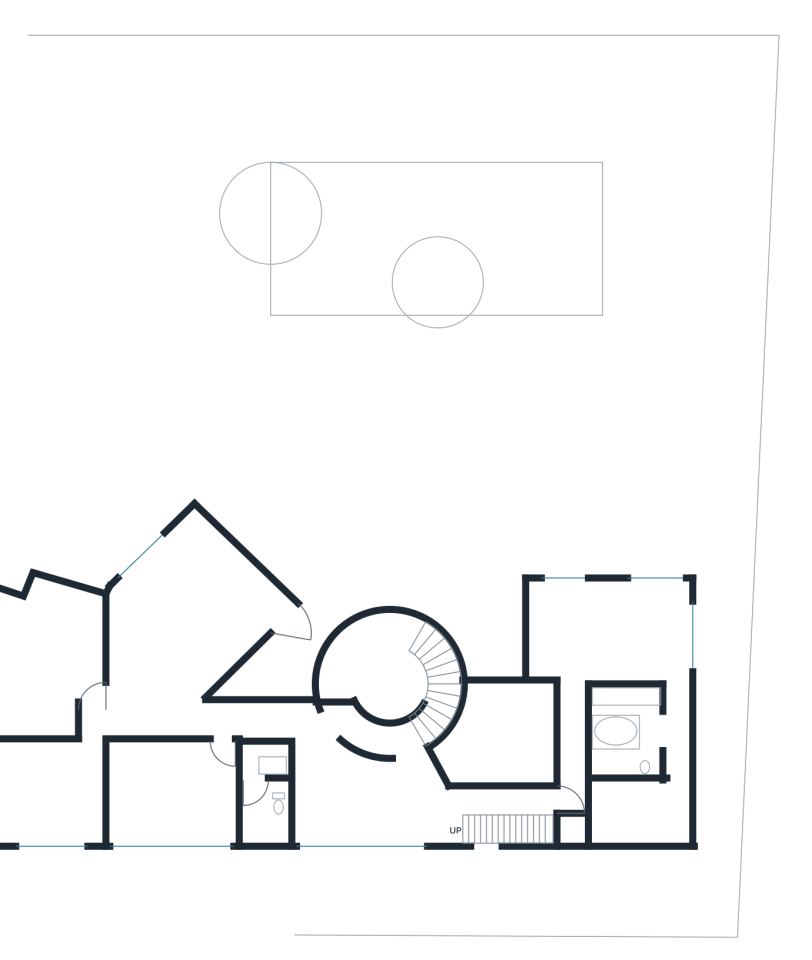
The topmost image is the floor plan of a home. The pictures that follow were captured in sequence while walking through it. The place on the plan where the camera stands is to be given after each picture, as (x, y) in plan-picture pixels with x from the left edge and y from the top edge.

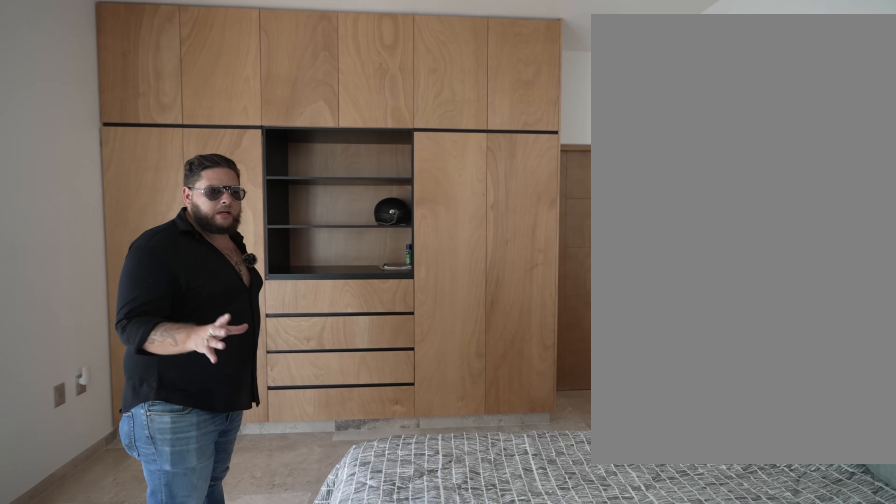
(64, 803)
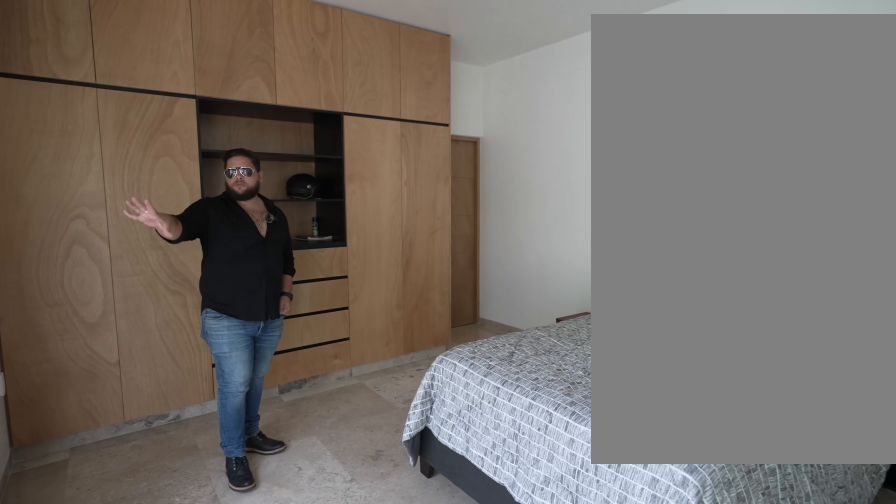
(56, 826)
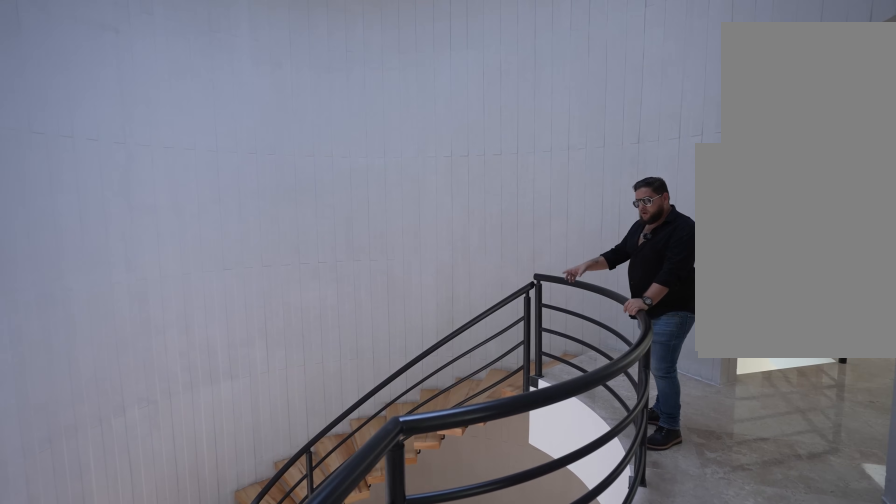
(341, 724)
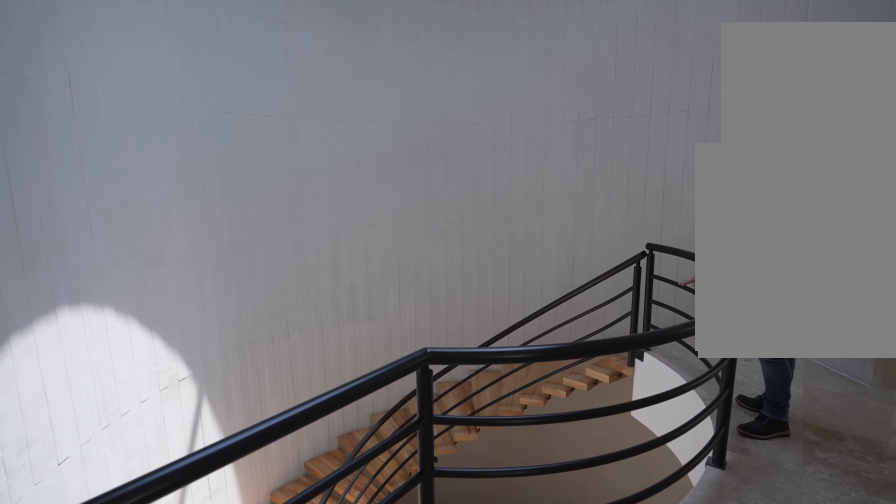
(341, 724)
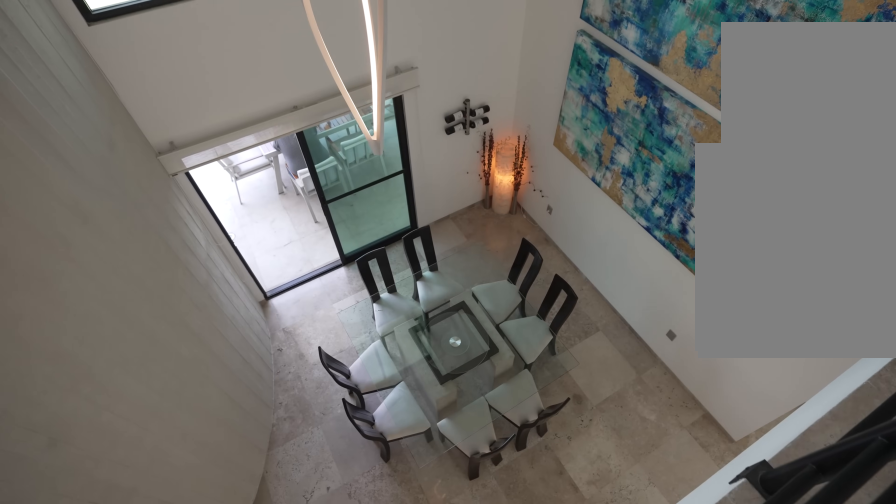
(461, 800)
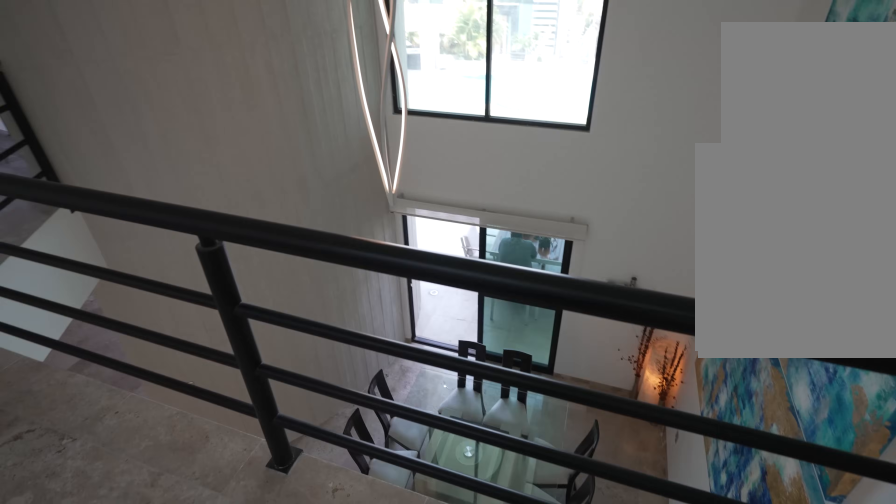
(503, 804)
